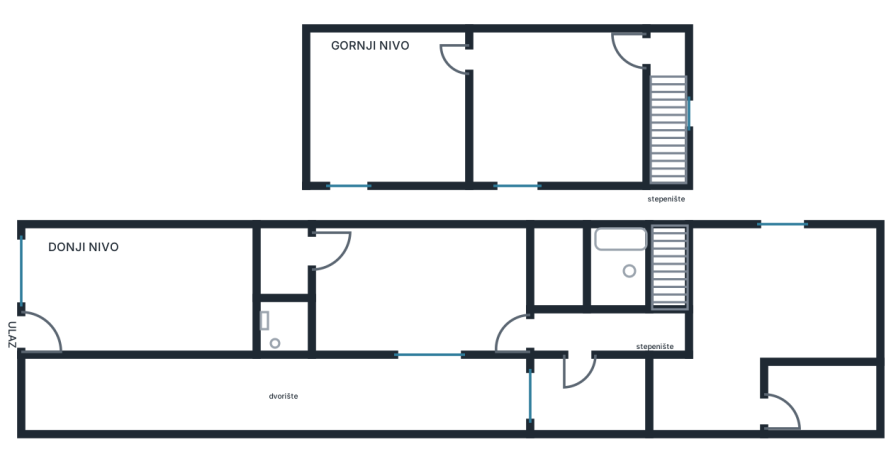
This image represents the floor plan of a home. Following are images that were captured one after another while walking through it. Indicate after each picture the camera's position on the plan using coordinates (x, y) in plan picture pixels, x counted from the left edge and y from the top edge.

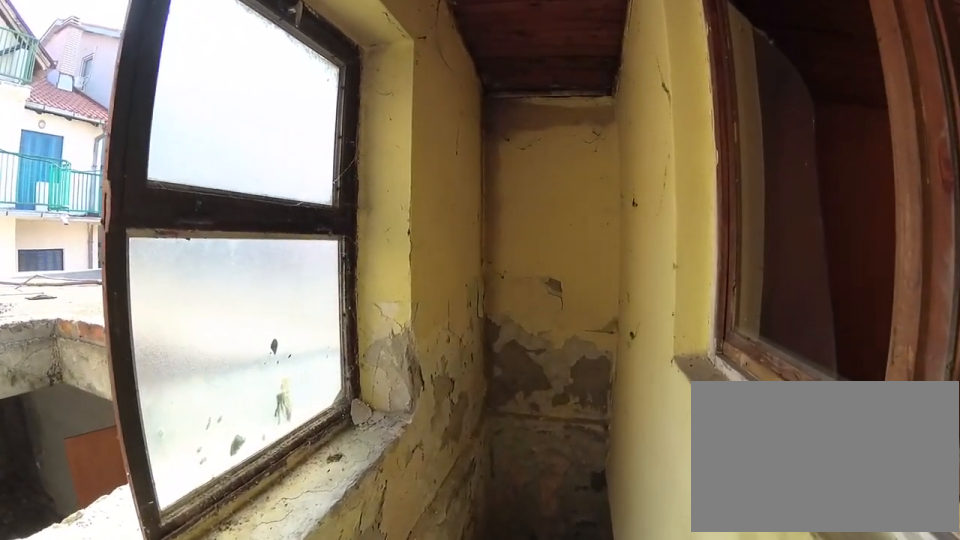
(675, 82)
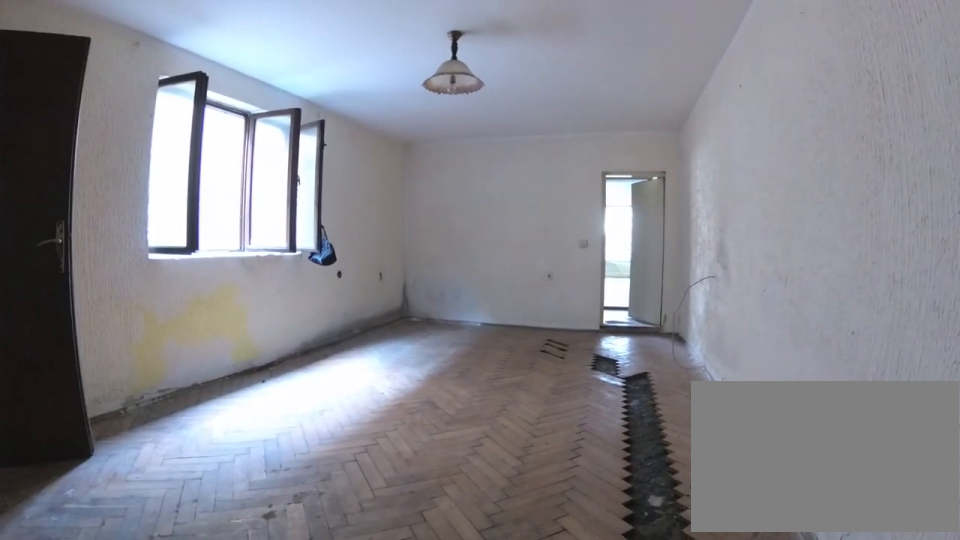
(544, 254)
